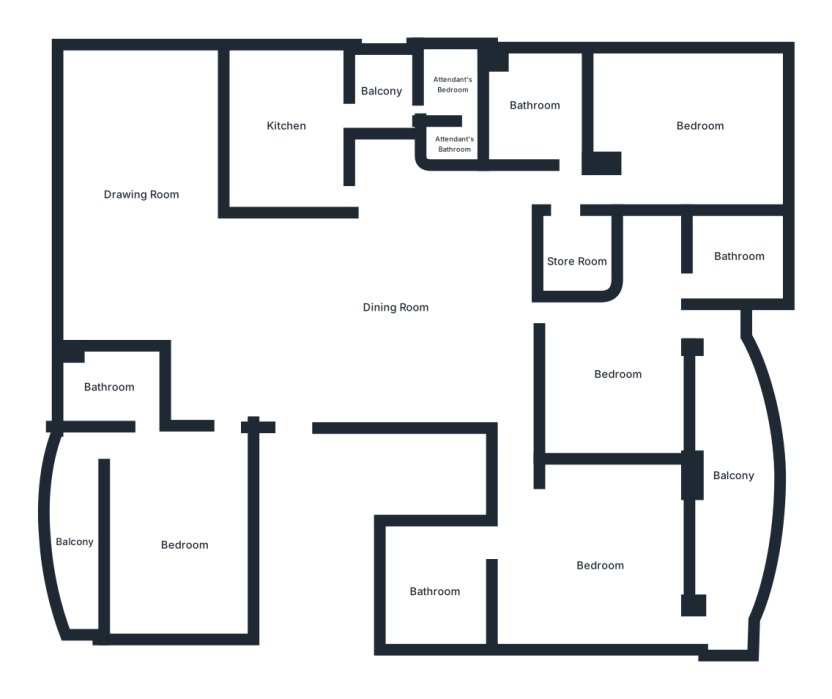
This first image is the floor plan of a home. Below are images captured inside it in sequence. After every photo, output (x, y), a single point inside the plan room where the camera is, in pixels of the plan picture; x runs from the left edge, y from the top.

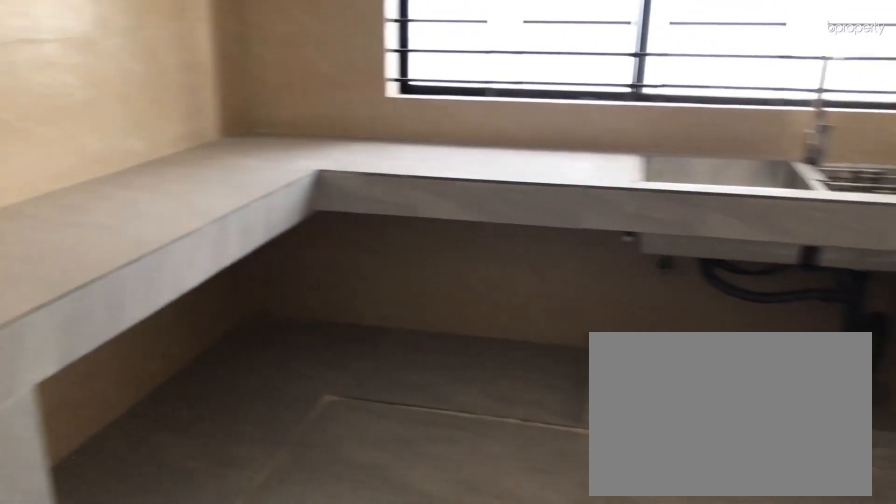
(287, 121)
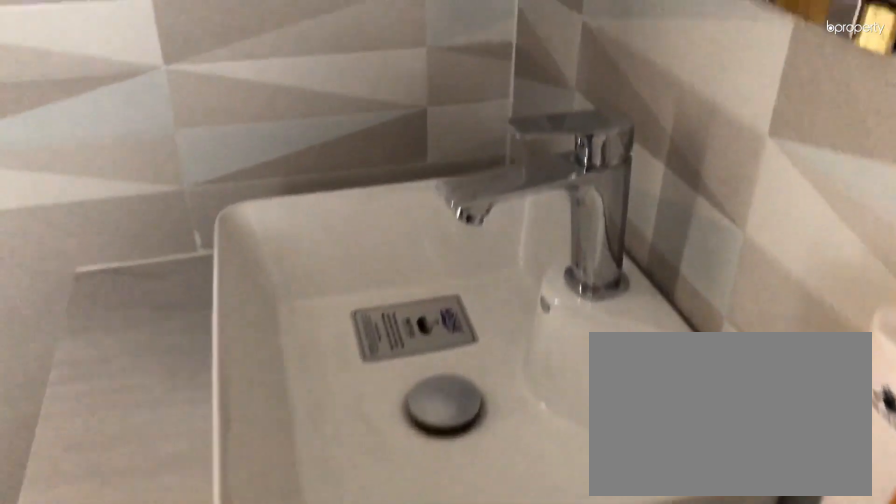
(538, 112)
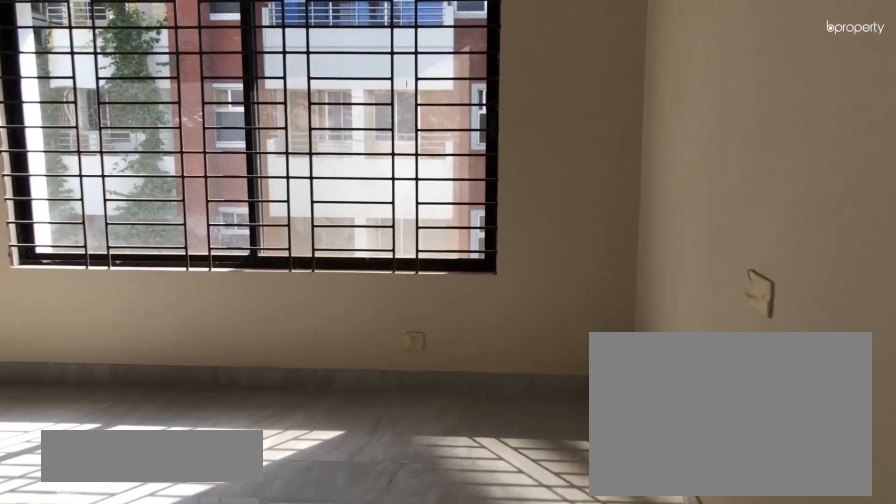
(687, 132)
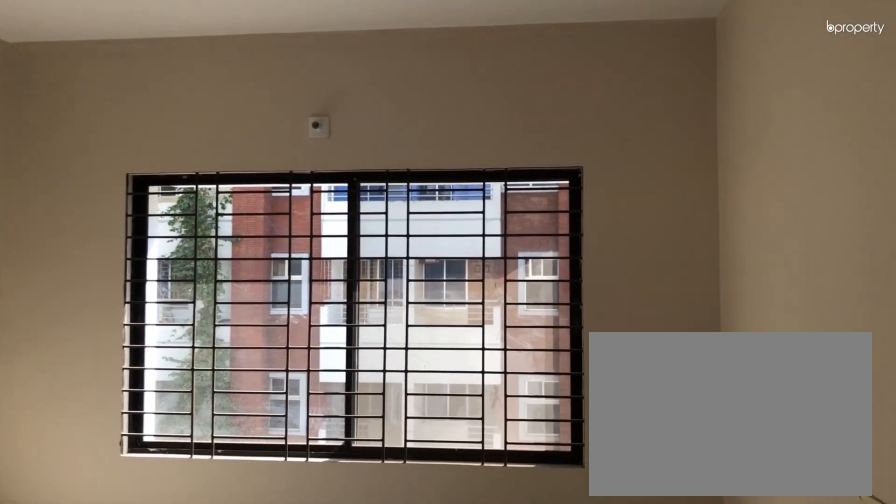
(687, 132)
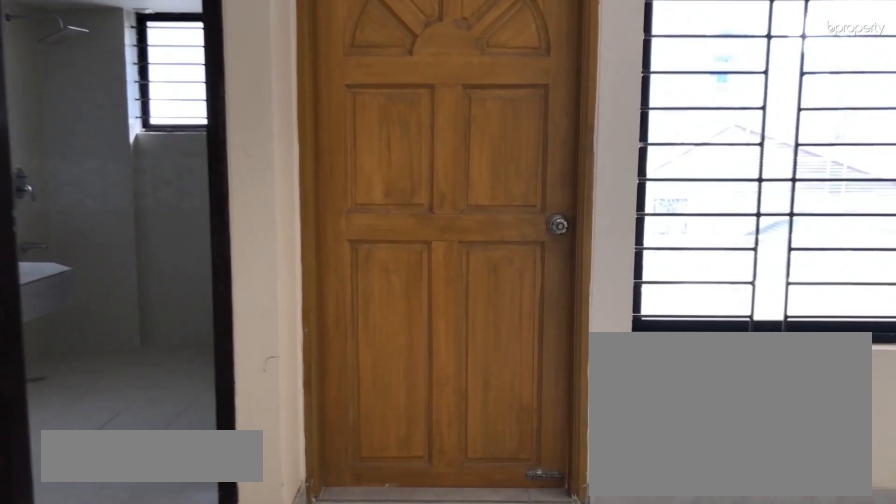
(613, 376)
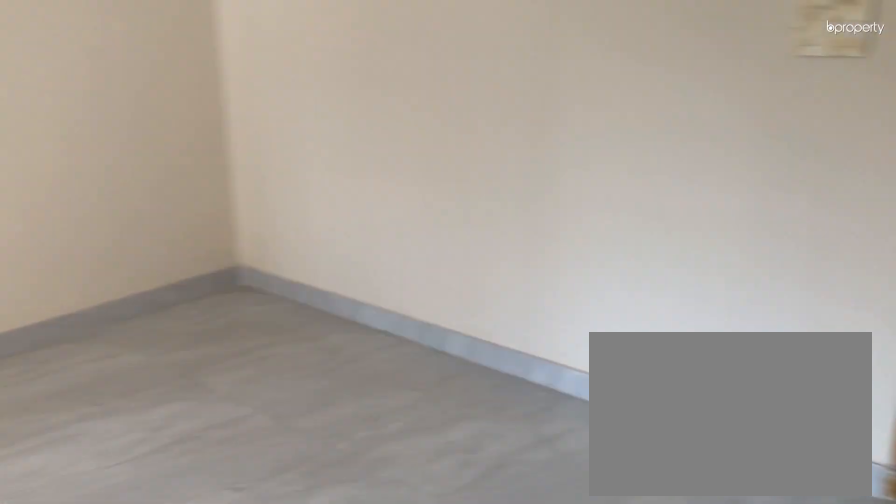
(613, 376)
